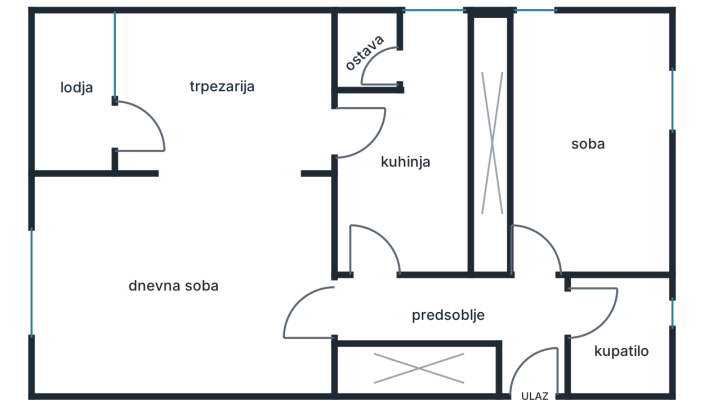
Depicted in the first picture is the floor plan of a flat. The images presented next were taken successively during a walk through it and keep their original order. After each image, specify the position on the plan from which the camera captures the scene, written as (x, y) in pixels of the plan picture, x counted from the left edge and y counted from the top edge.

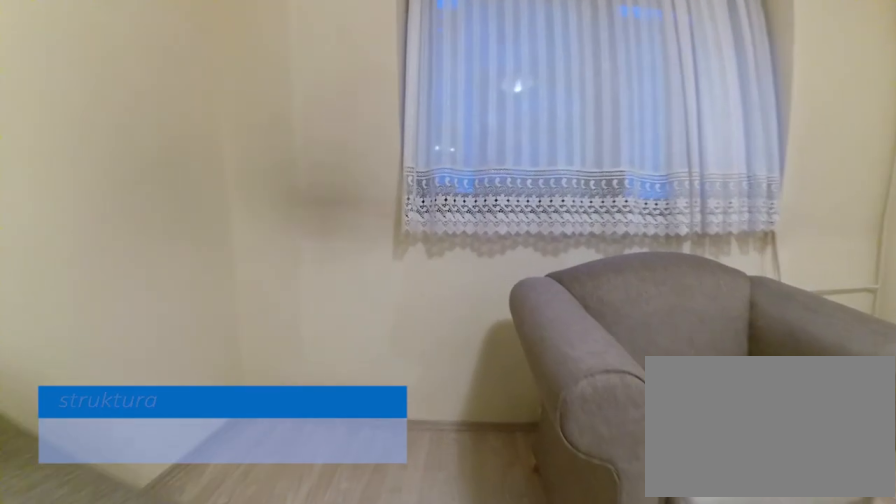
(162, 308)
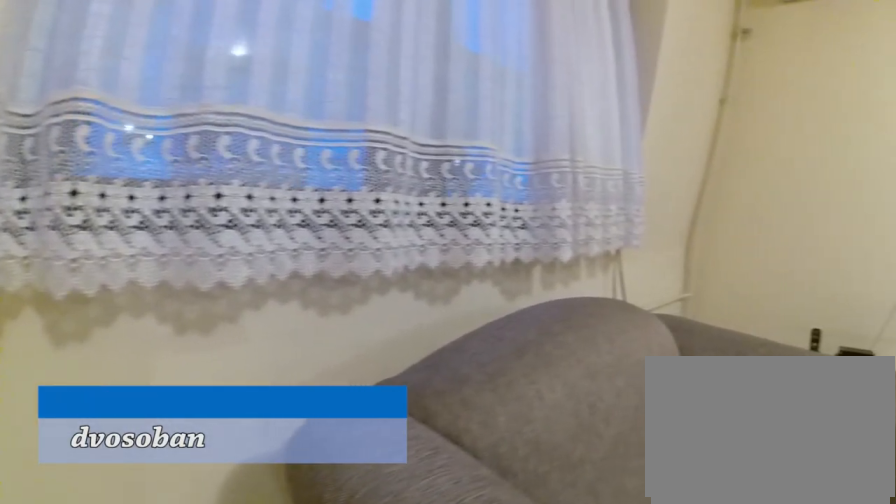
(71, 322)
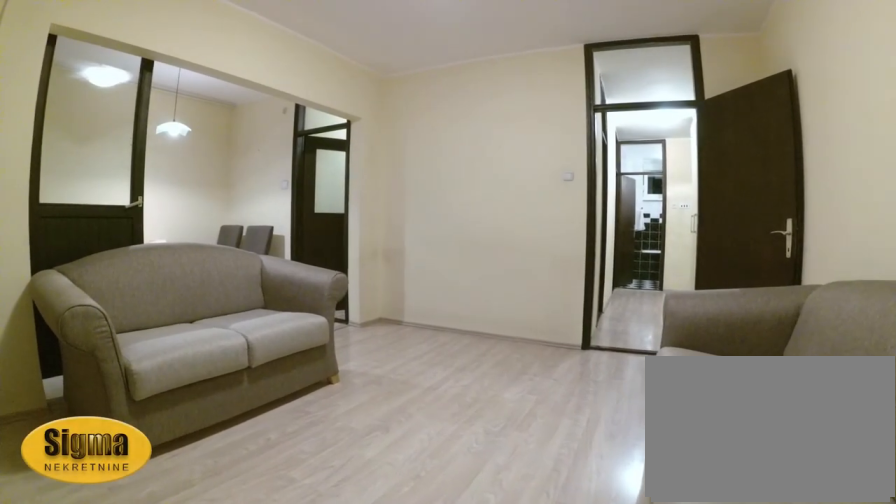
(68, 355)
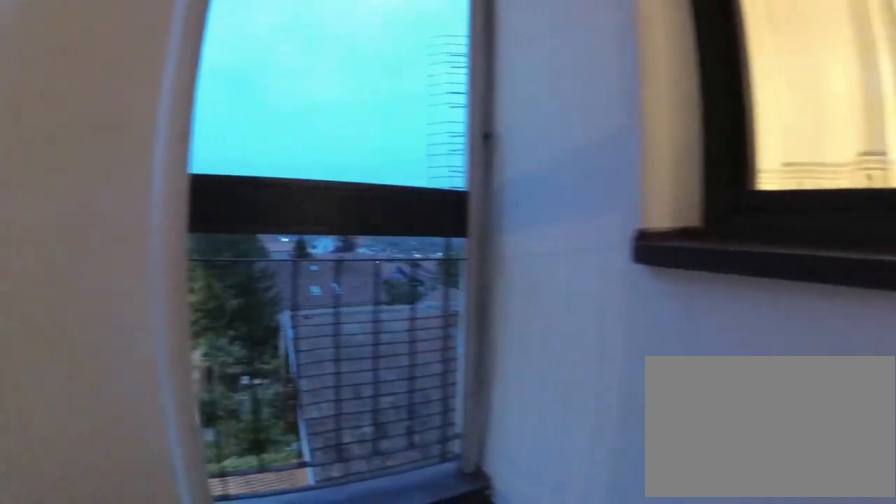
(67, 142)
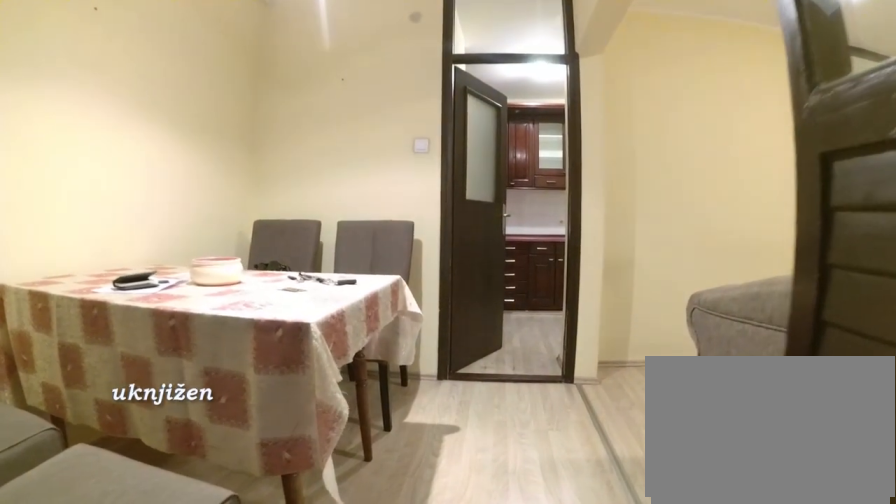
(140, 129)
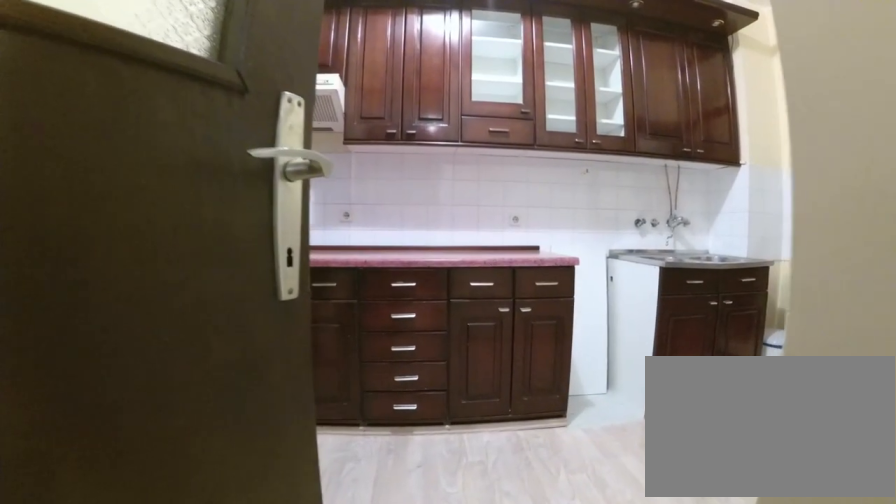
(314, 128)
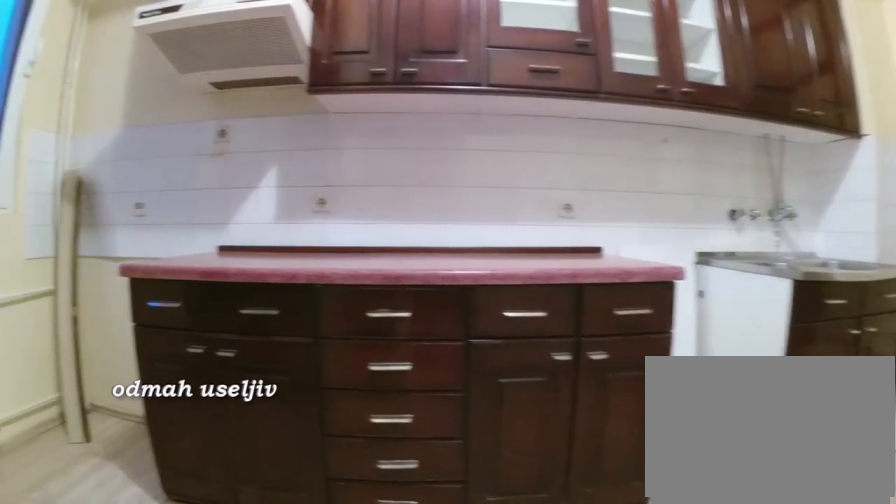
(364, 128)
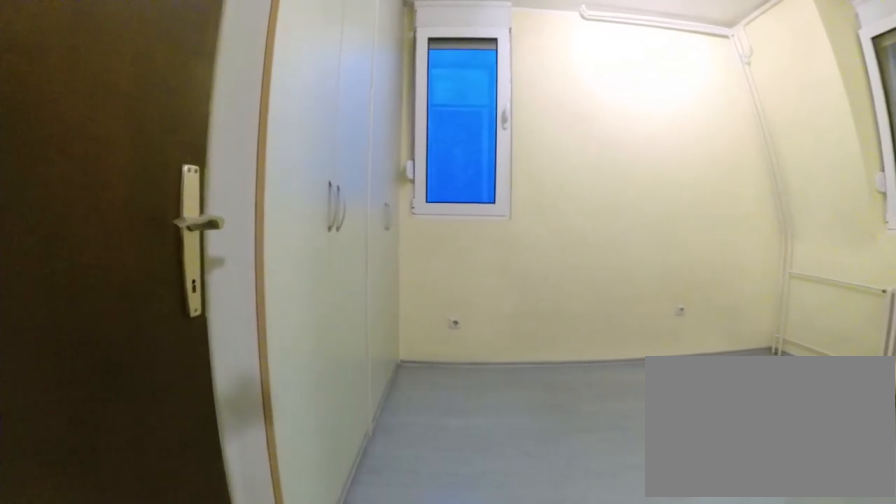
(531, 289)
